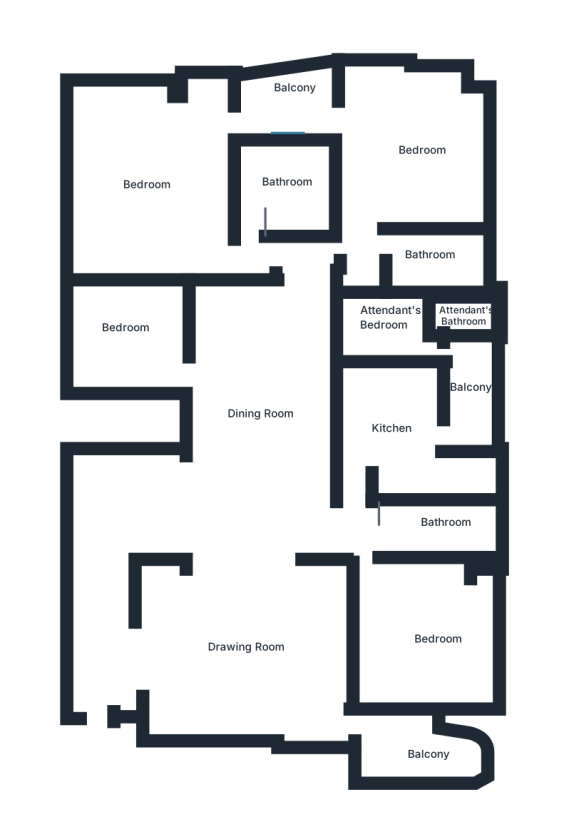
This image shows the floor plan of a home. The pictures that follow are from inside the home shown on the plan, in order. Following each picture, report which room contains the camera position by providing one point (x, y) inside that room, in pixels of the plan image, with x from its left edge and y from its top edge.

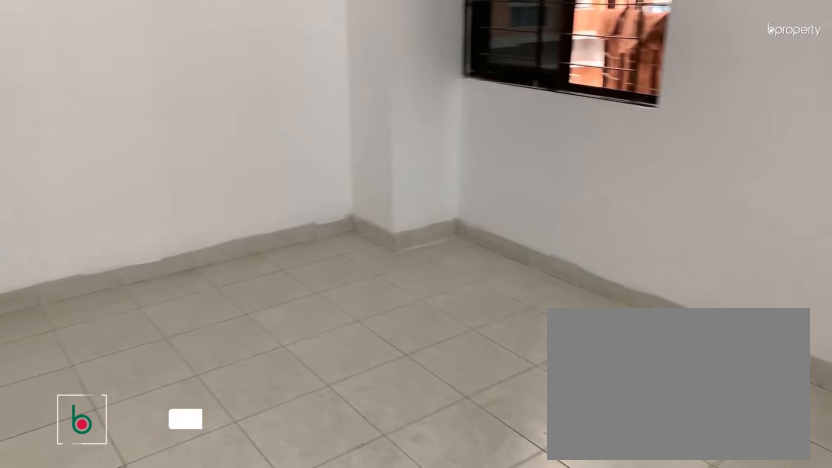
(419, 640)
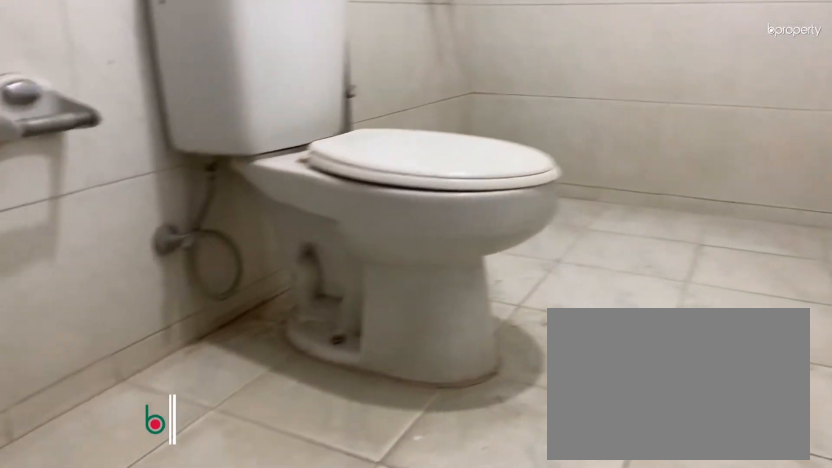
(421, 534)
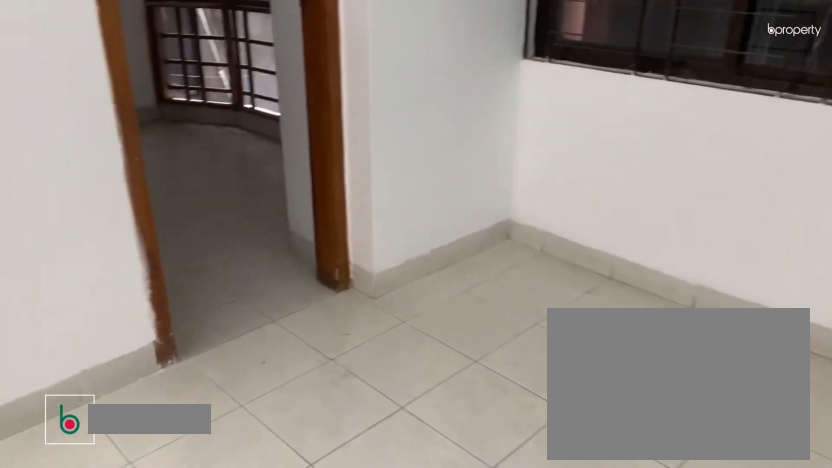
(395, 157)
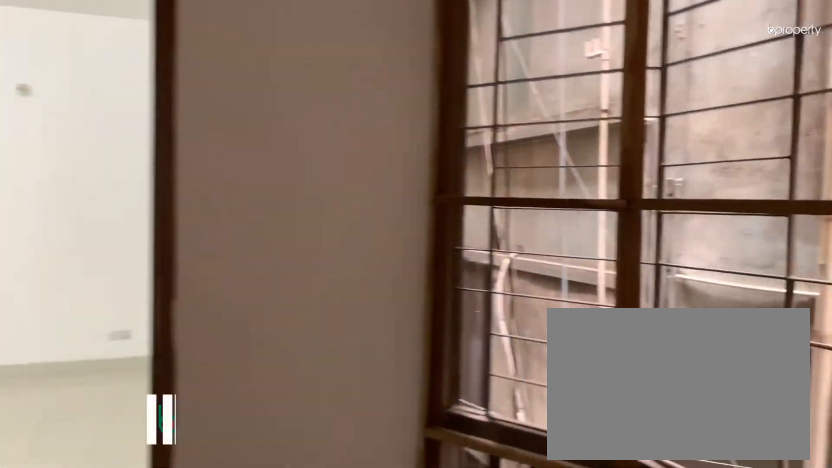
(286, 101)
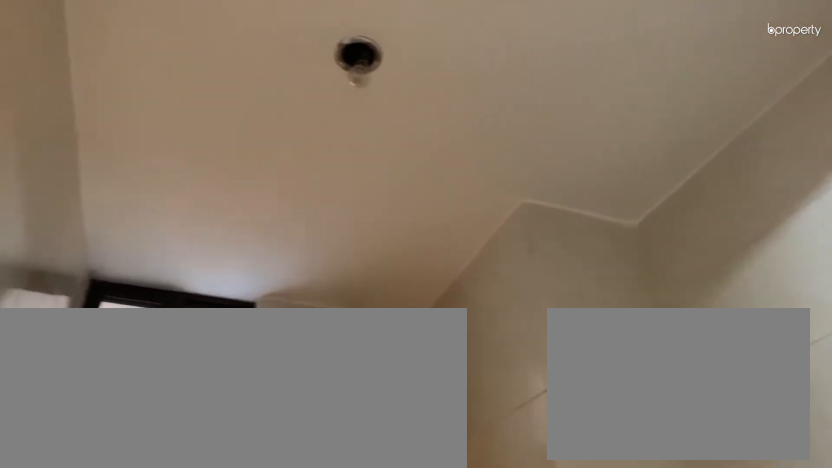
(428, 244)
